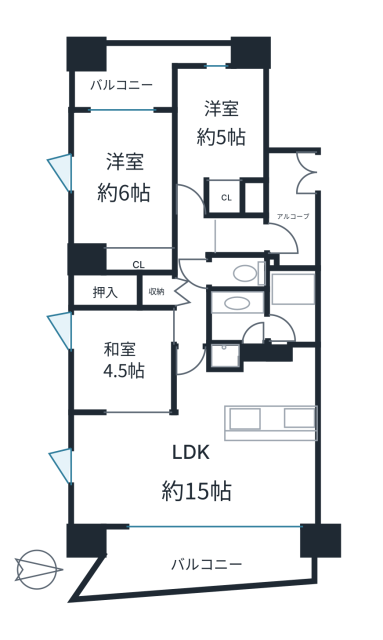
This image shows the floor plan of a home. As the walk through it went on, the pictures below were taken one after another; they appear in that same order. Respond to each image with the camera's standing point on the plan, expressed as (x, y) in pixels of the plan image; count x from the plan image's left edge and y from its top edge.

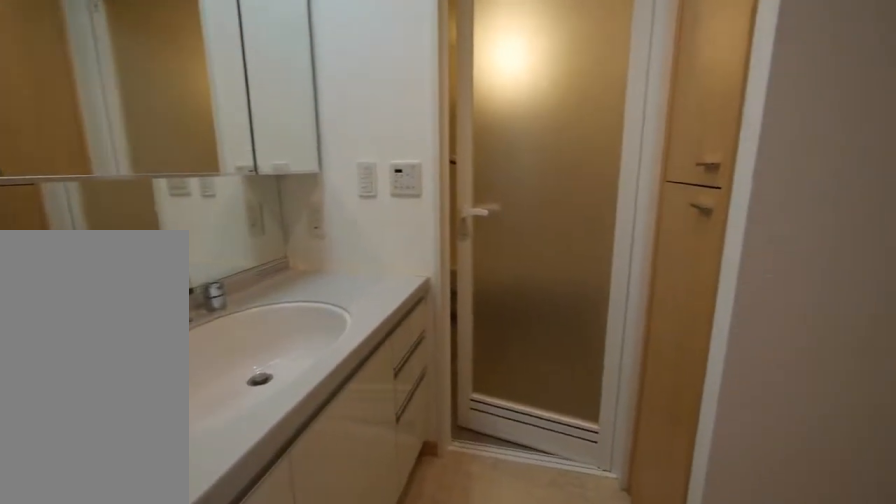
(250, 320)
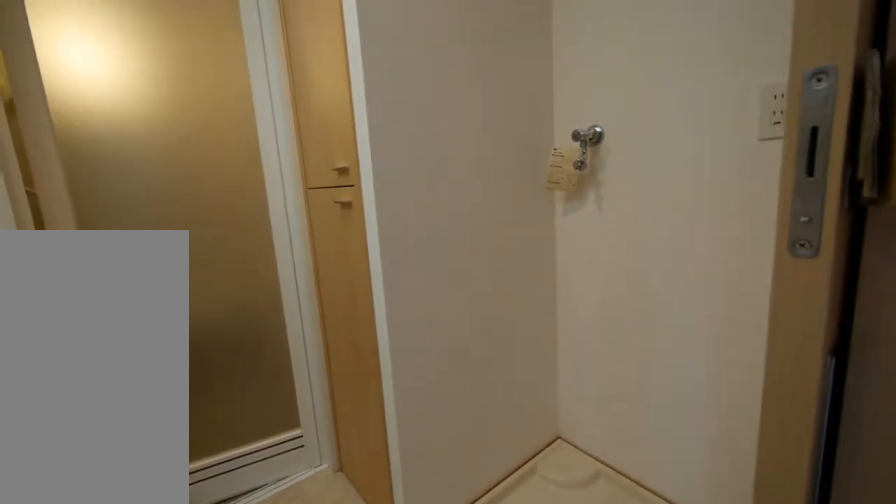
(250, 320)
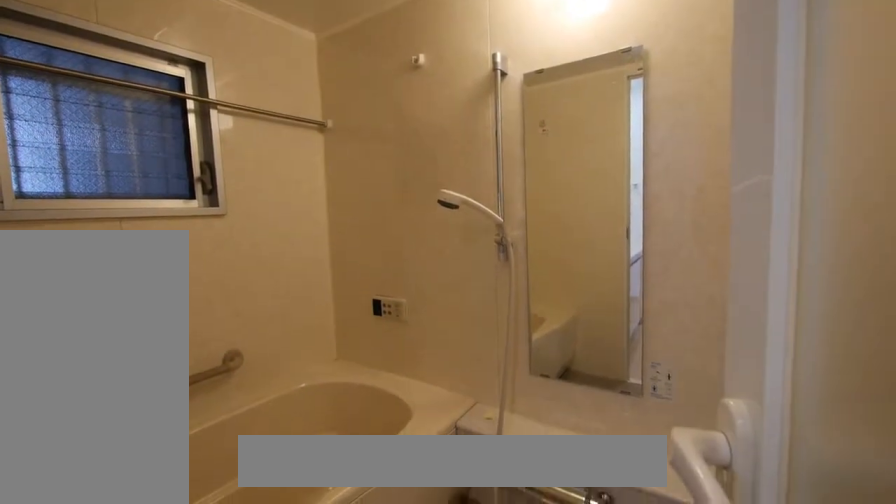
(250, 320)
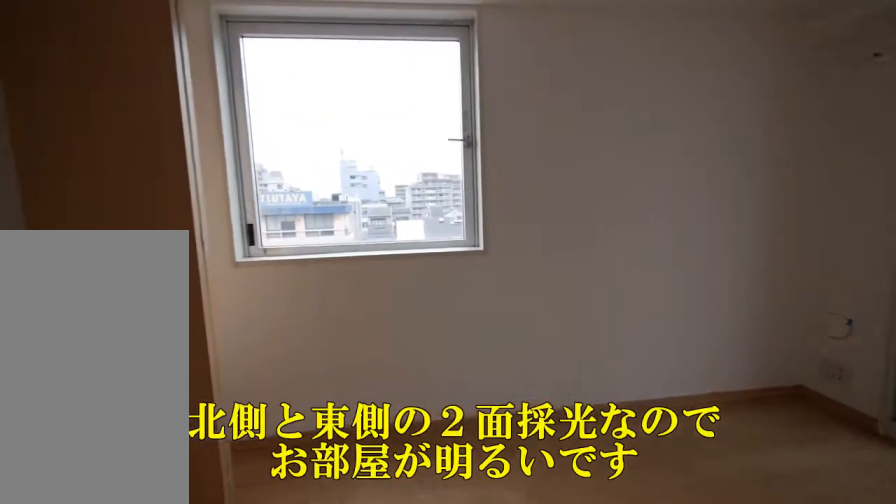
(110, 210)
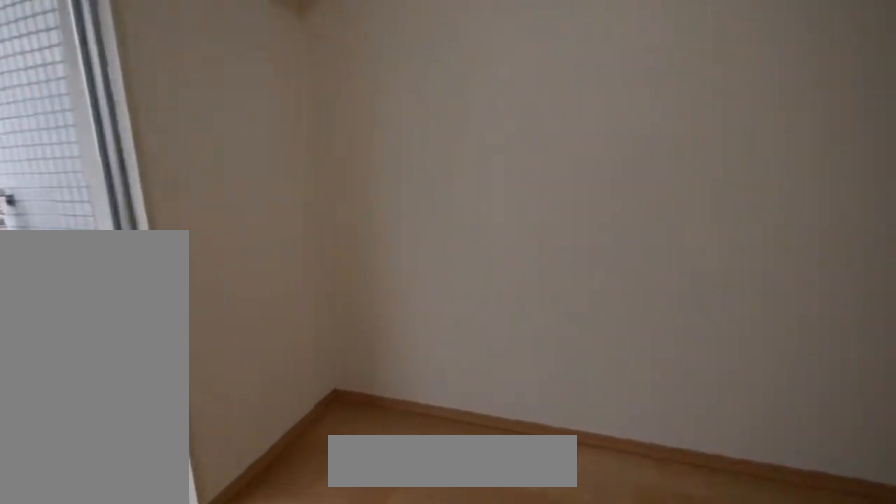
(225, 119)
